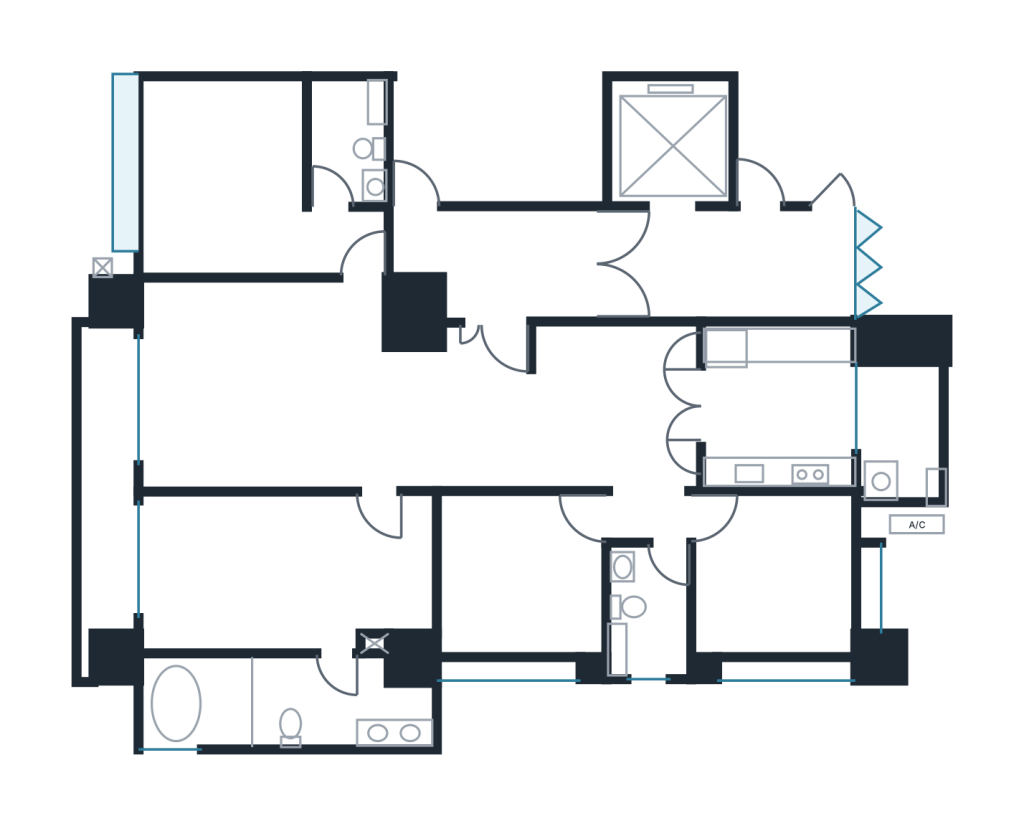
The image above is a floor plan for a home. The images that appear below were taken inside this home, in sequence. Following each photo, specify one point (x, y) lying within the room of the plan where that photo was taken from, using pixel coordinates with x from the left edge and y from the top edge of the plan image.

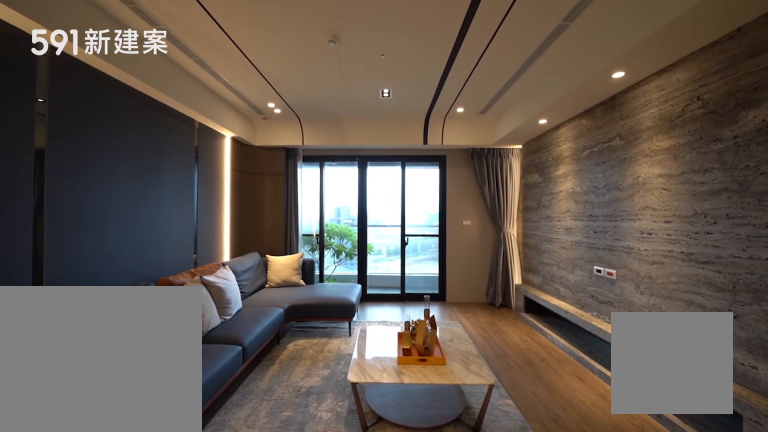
(257, 382)
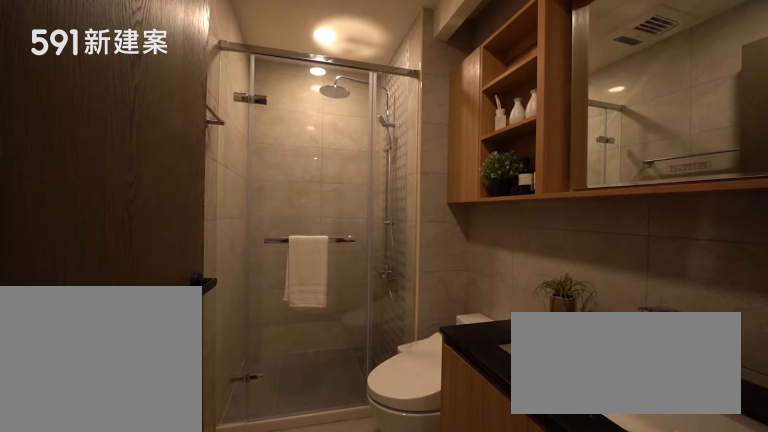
(346, 146)
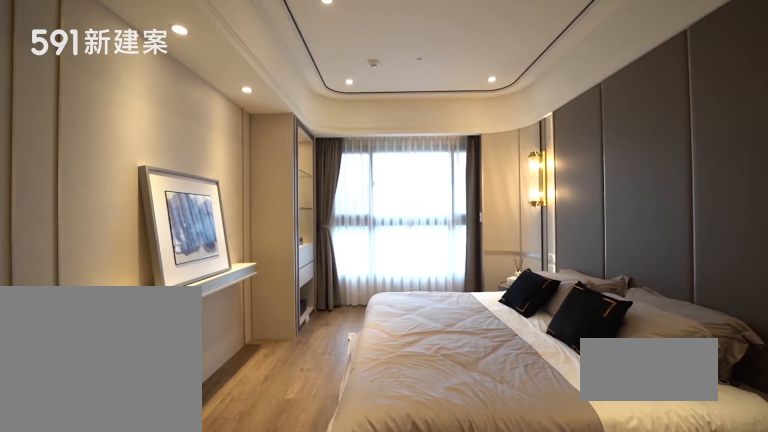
(276, 568)
